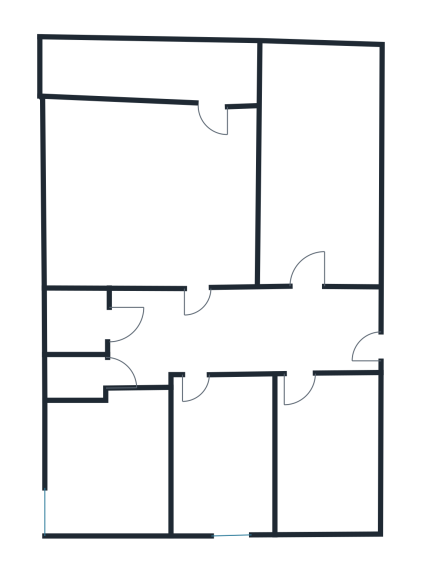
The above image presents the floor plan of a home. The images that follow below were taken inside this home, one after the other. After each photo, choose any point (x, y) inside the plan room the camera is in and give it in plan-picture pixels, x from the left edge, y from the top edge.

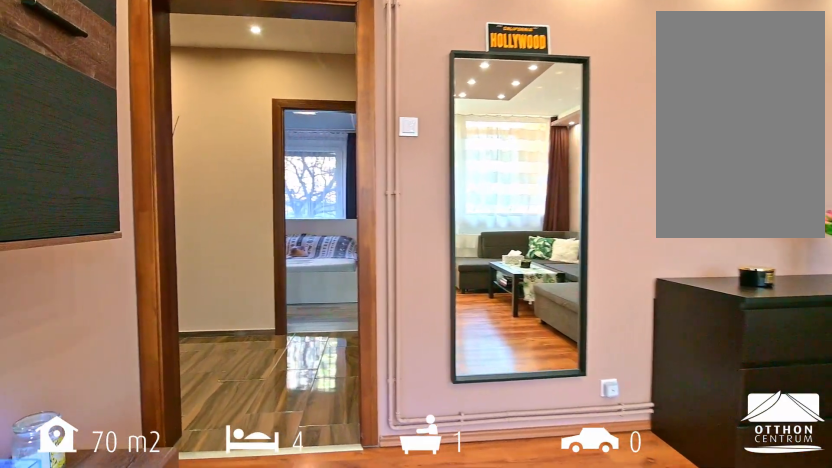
(152, 193)
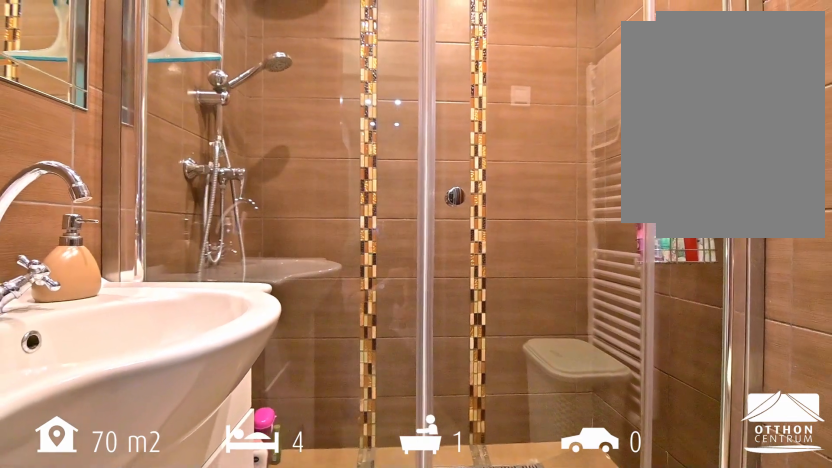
(76, 320)
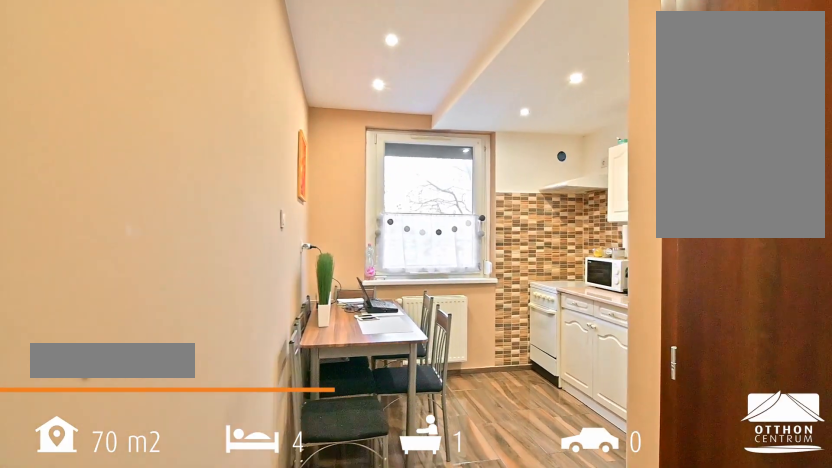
(108, 469)
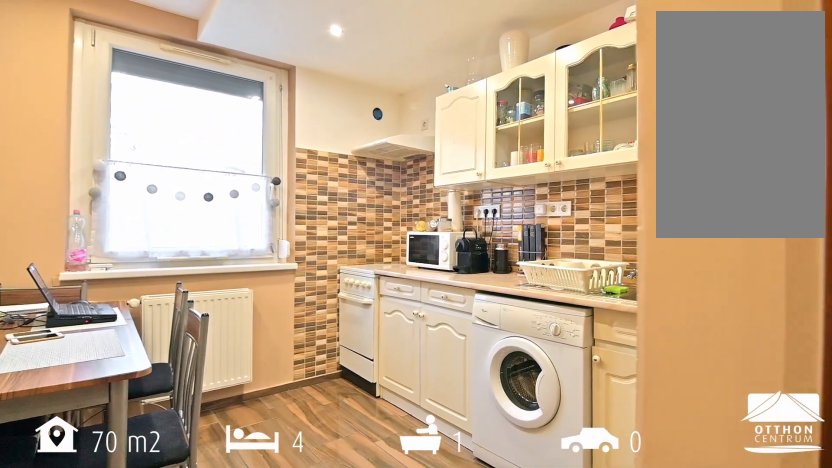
(108, 468)
